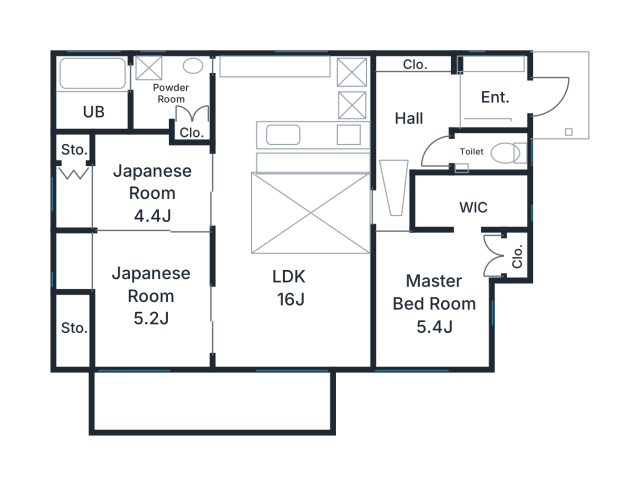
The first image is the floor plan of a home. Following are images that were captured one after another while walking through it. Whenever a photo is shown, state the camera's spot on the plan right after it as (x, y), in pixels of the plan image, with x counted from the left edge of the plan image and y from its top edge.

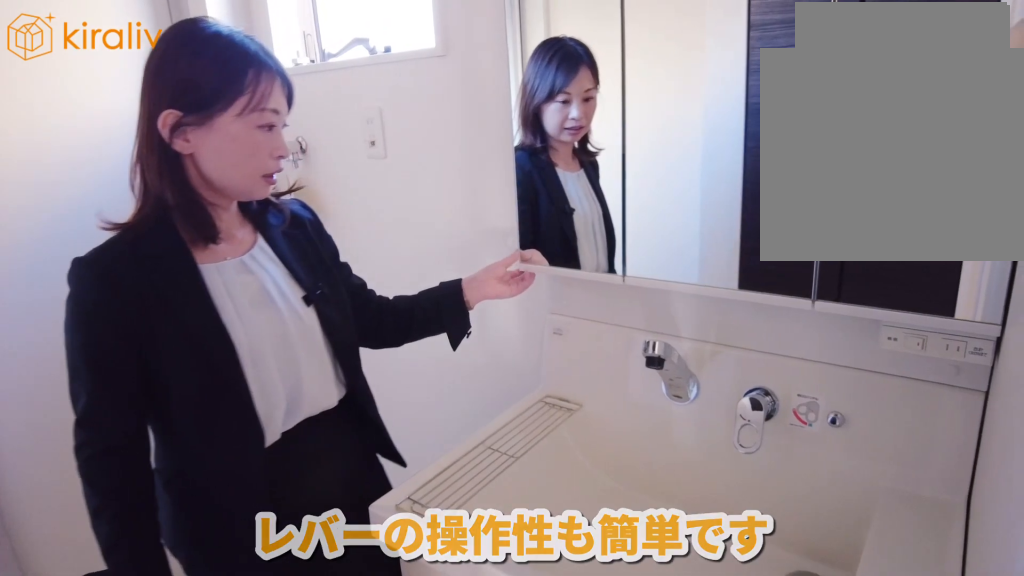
(166, 109)
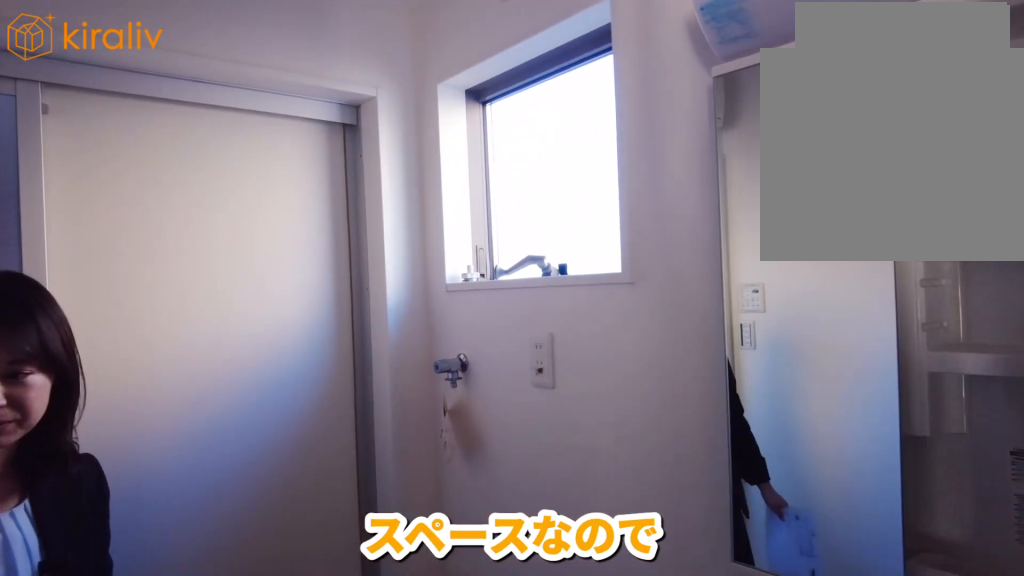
(148, 112)
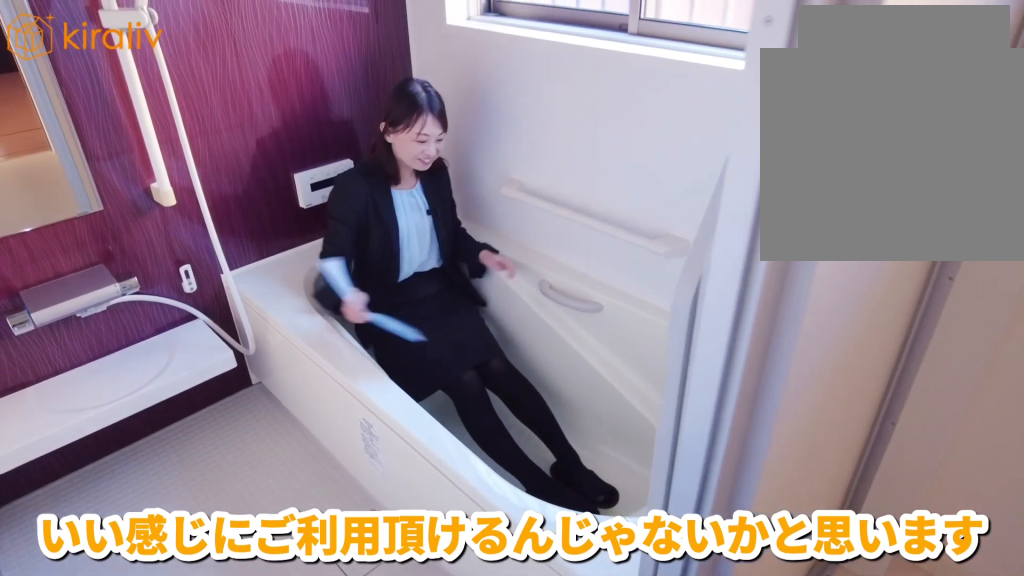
(98, 112)
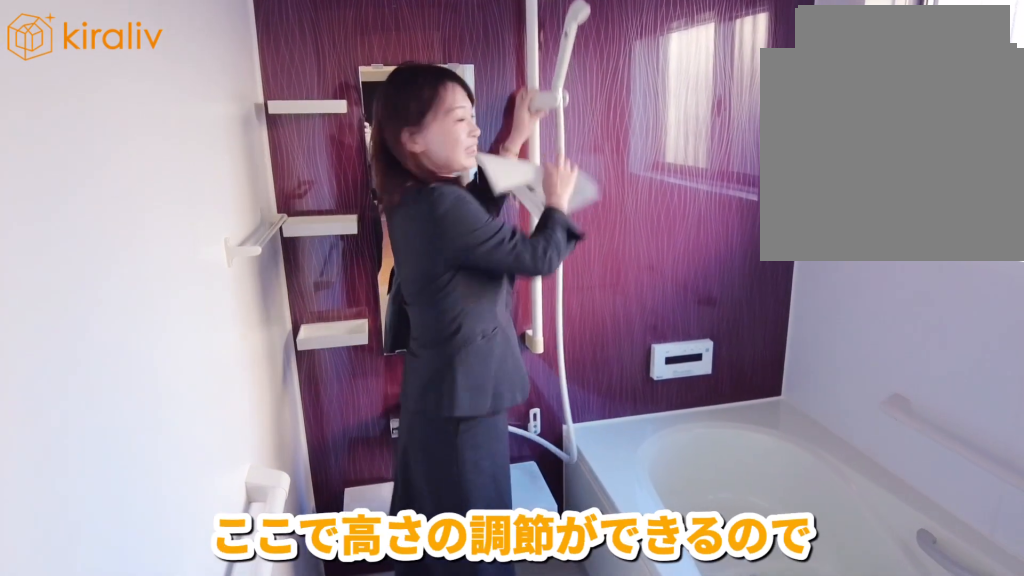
(98, 113)
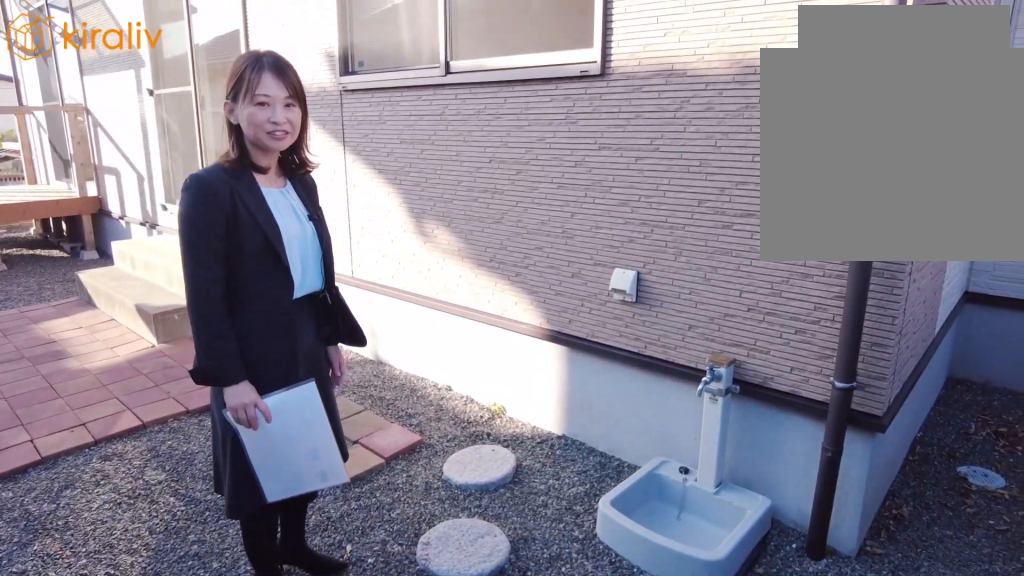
(462, 374)
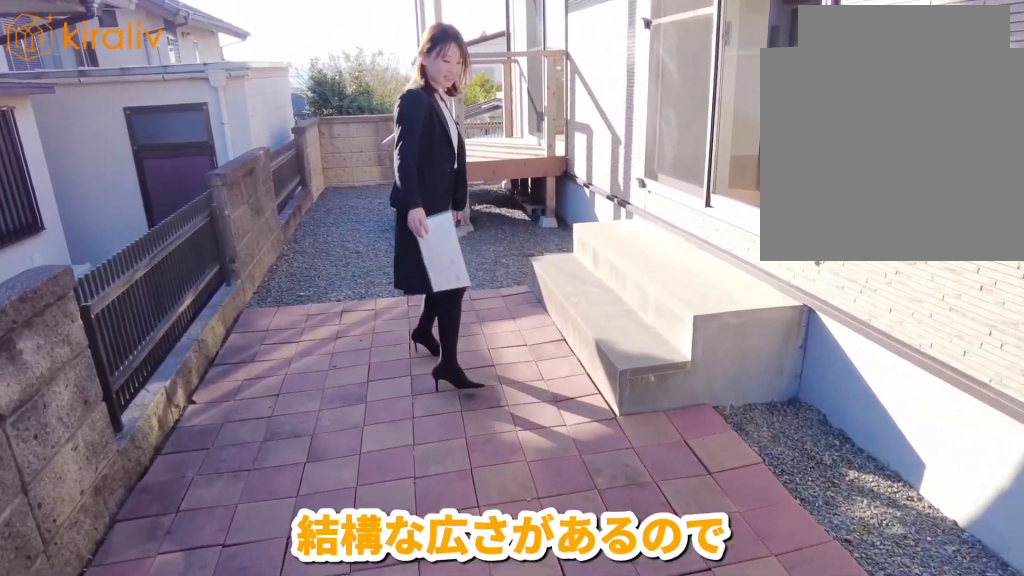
(355, 377)
